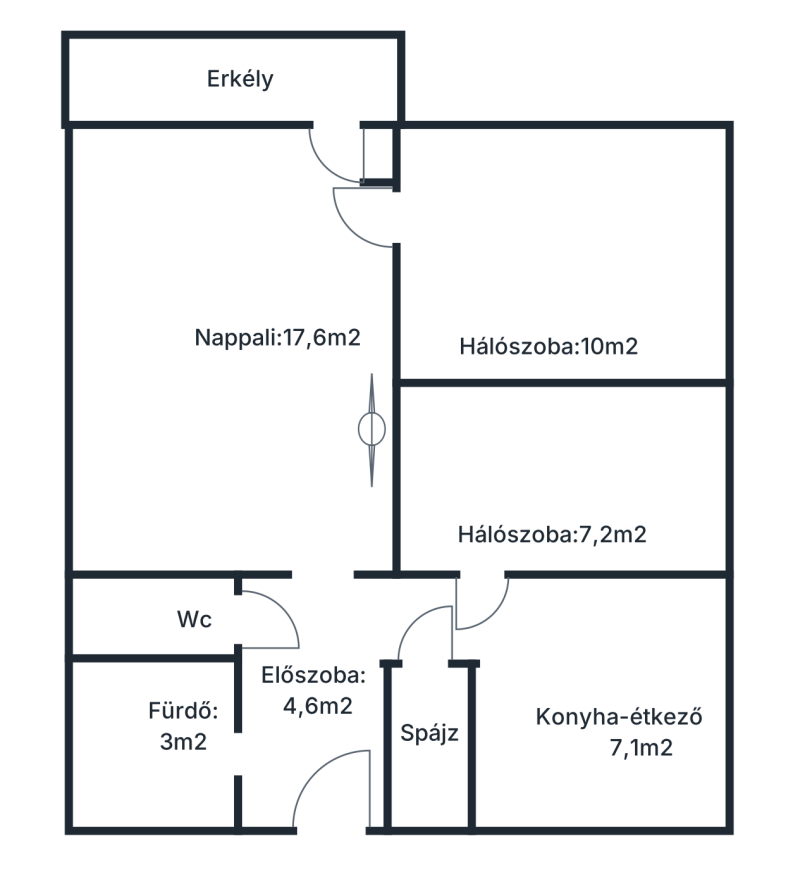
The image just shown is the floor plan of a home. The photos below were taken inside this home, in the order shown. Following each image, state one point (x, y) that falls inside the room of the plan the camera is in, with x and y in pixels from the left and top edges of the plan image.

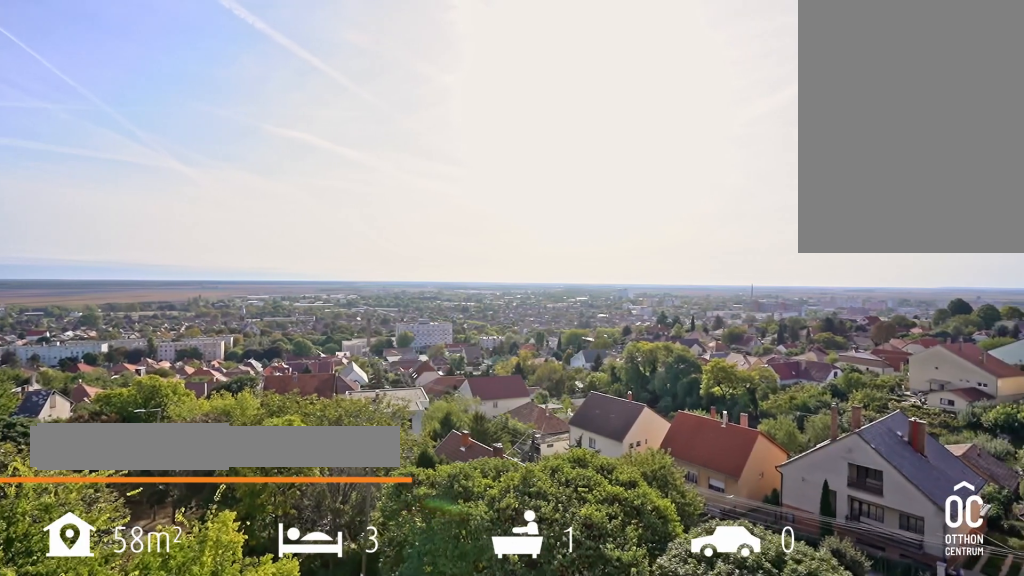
(236, 77)
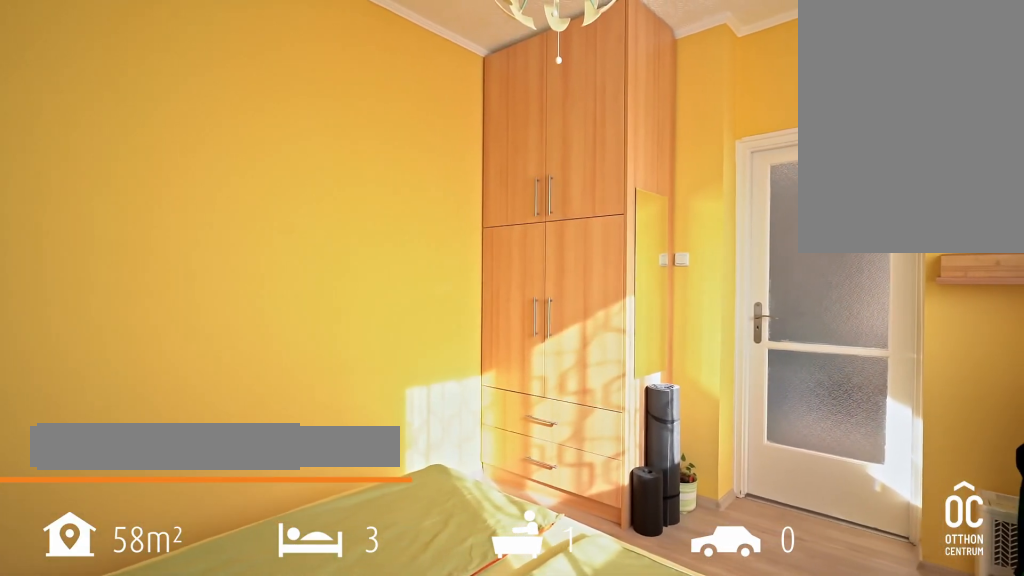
(554, 254)
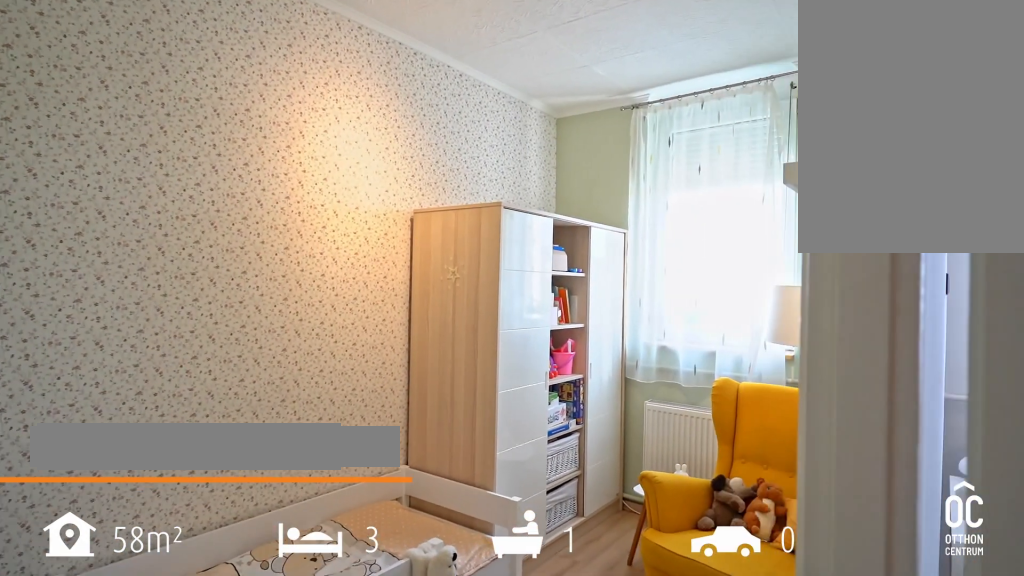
(561, 478)
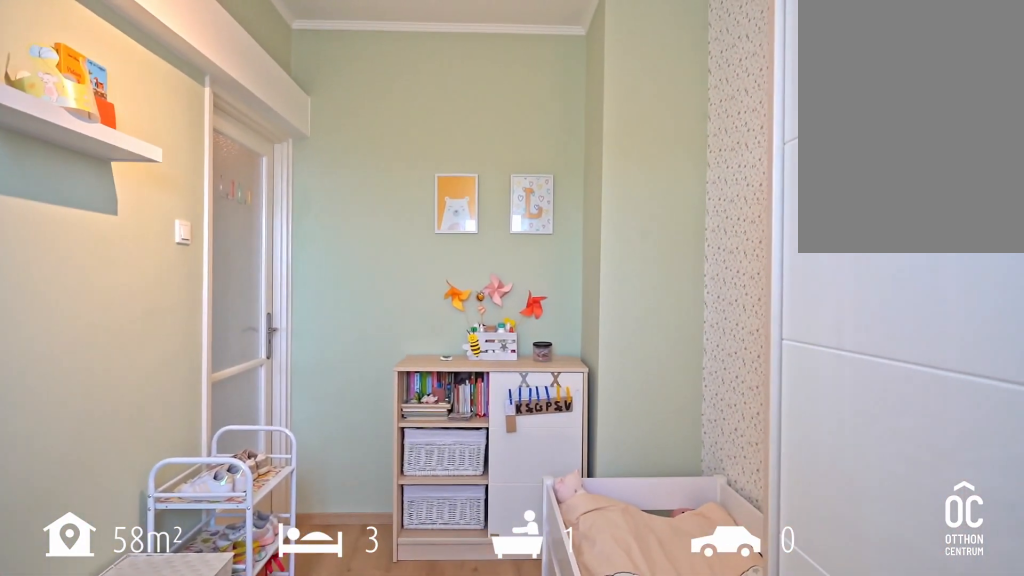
(561, 478)
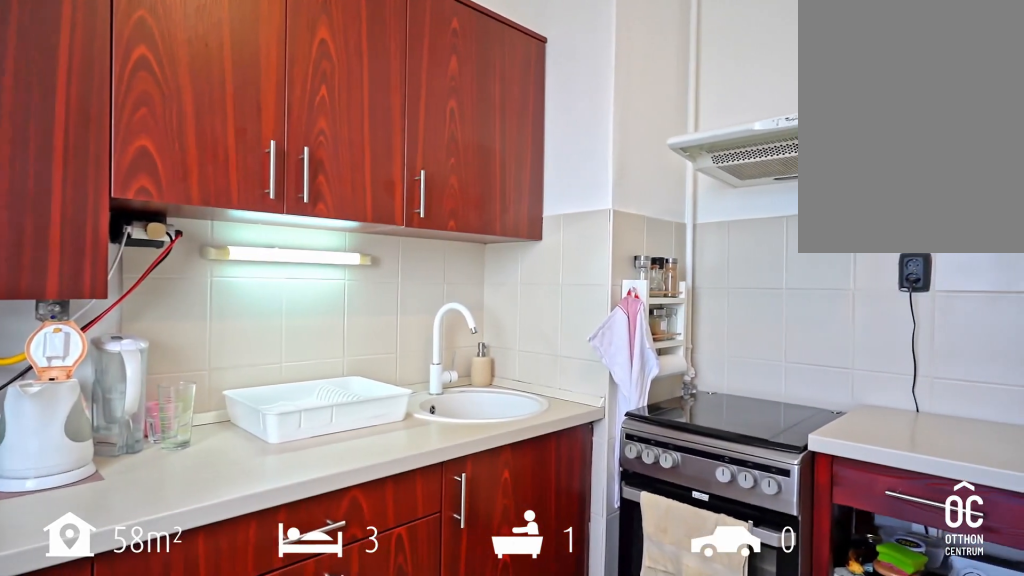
(594, 700)
